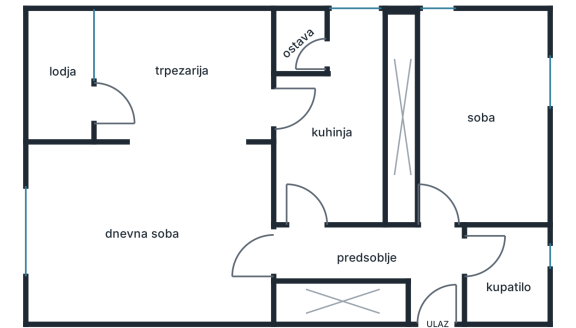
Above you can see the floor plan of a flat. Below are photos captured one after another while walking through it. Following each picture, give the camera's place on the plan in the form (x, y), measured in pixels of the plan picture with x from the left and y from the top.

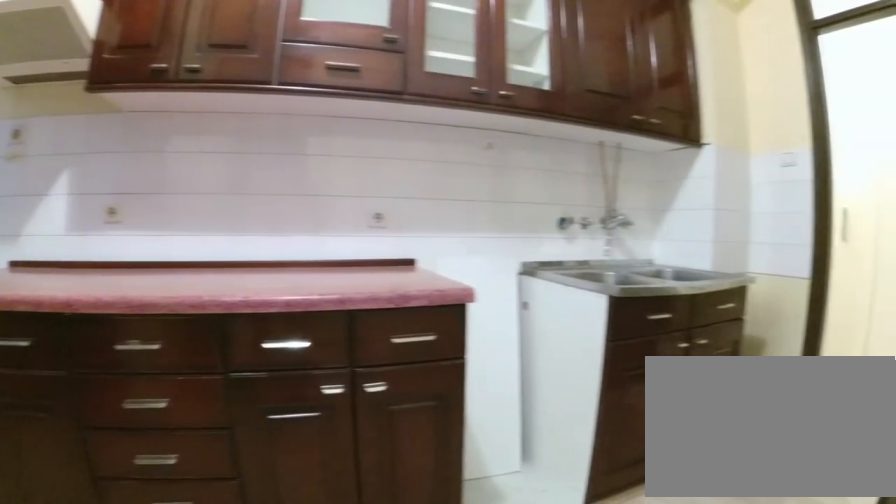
(338, 99)
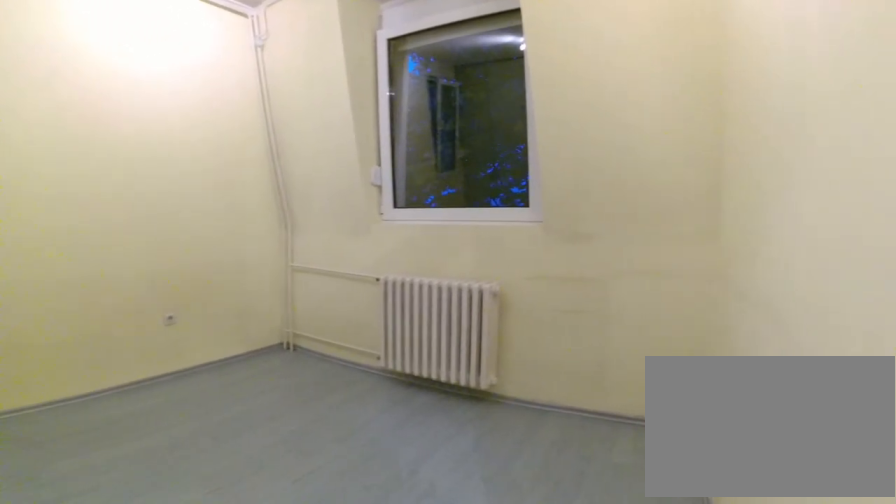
(442, 208)
